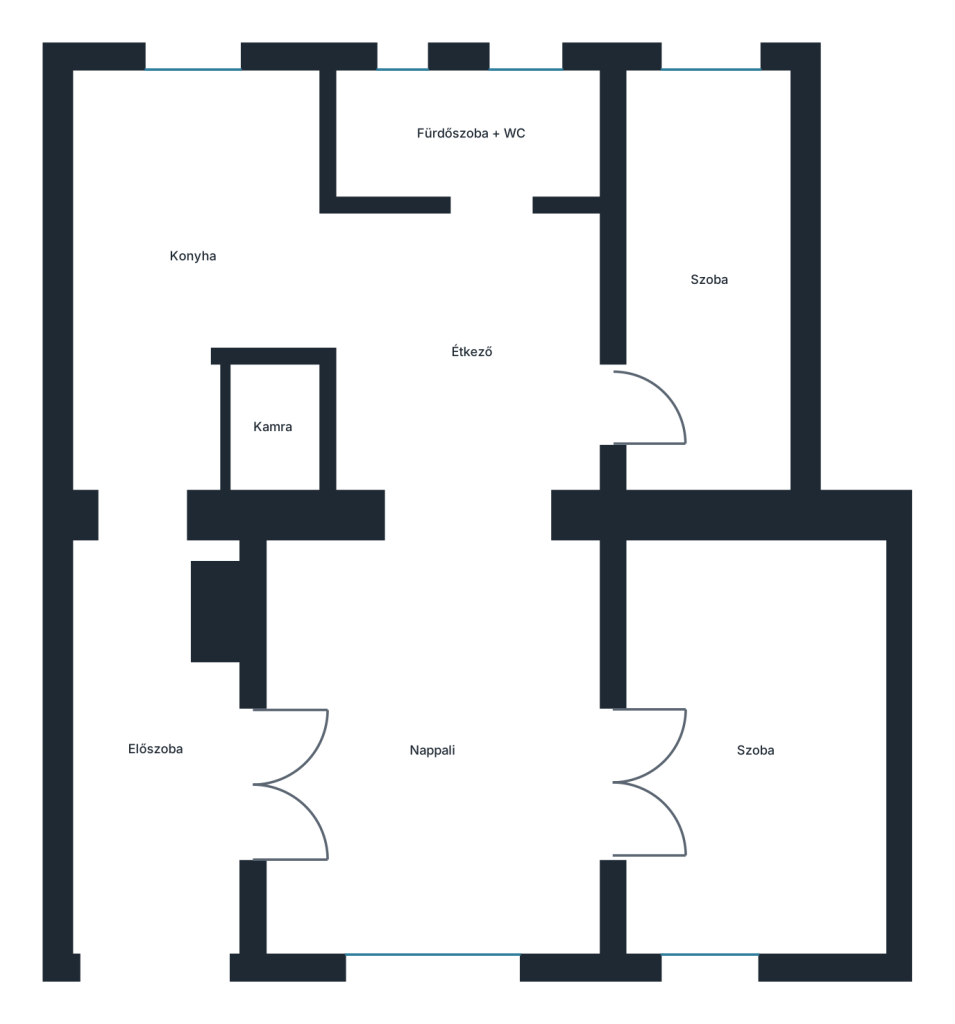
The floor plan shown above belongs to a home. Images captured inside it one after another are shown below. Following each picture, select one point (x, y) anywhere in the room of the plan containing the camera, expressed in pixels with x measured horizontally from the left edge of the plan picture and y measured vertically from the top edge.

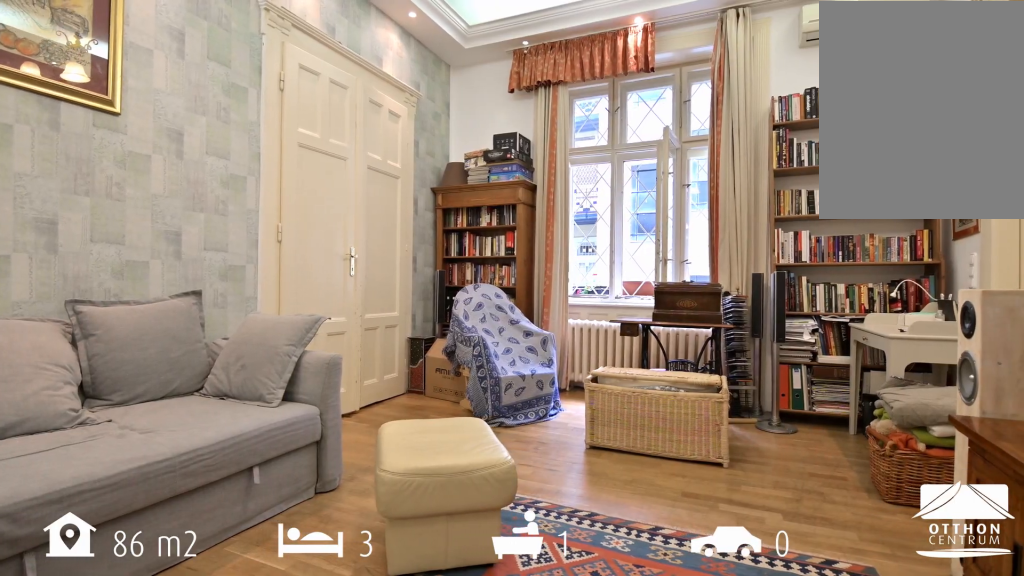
(442, 747)
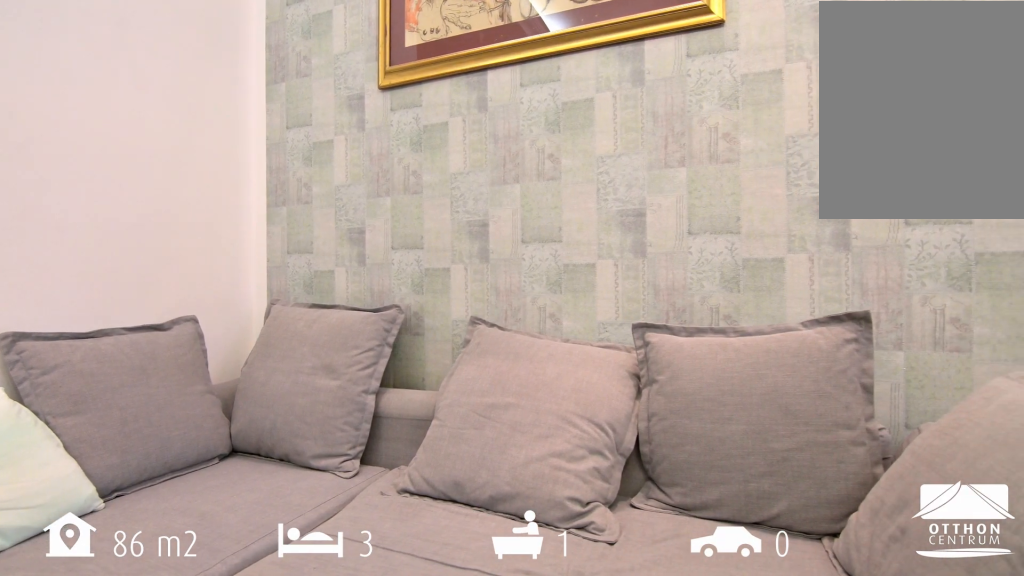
(442, 747)
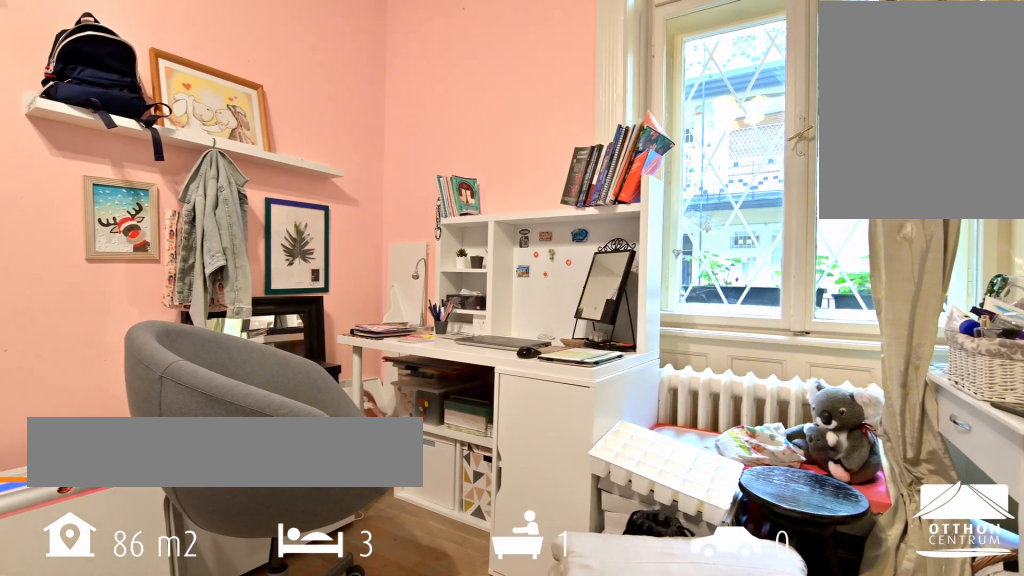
(734, 747)
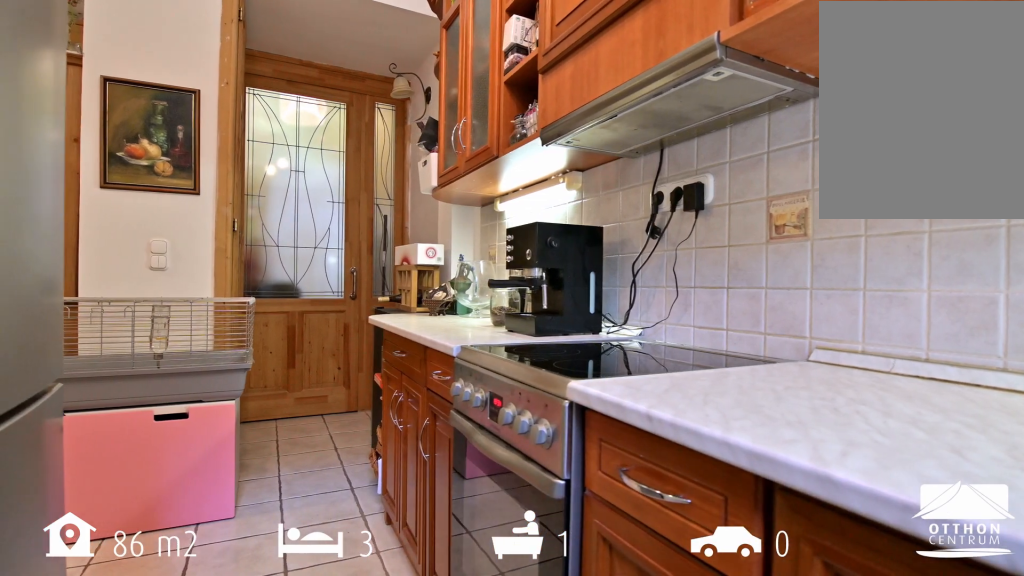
(198, 266)
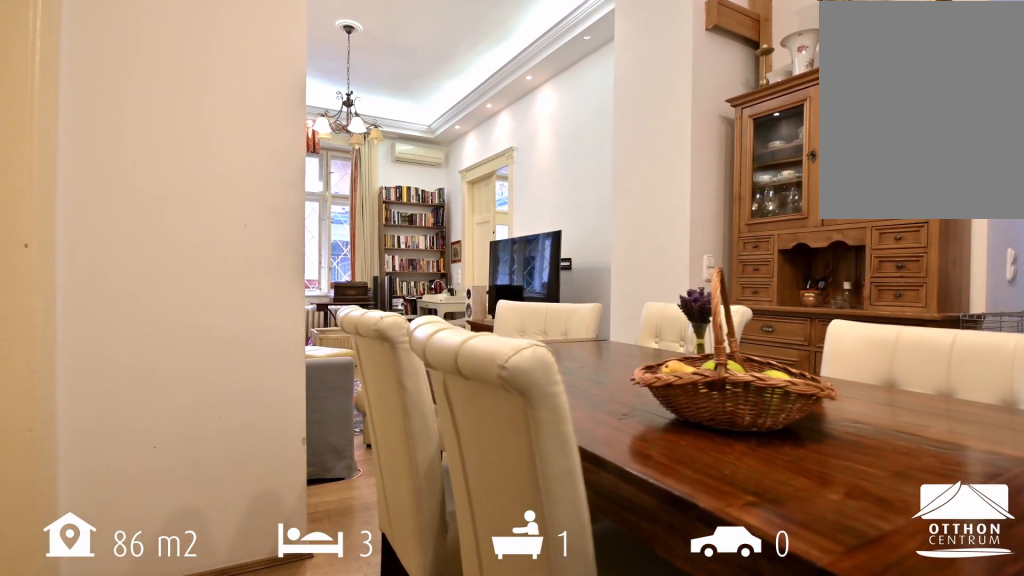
(474, 345)
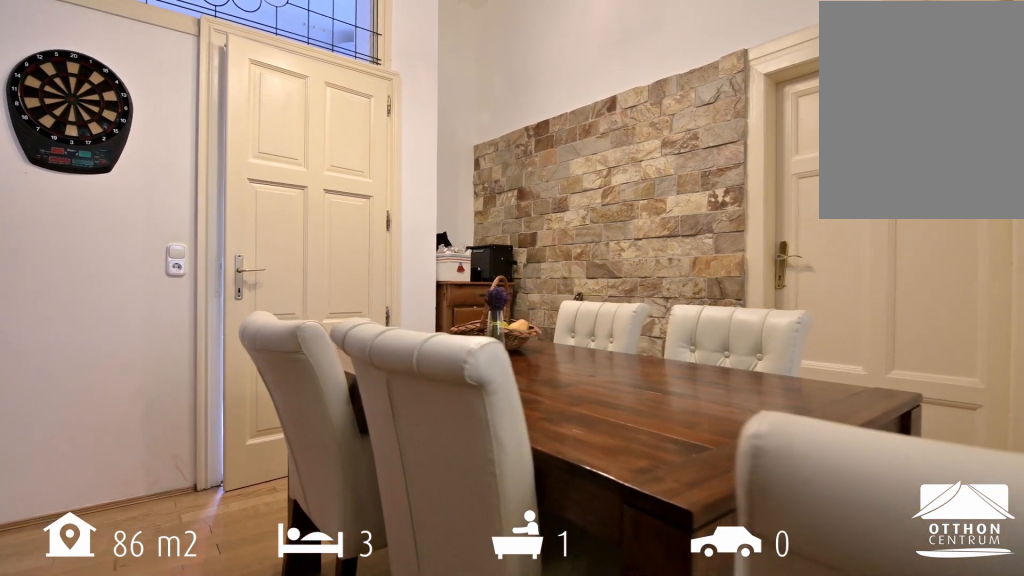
(474, 345)
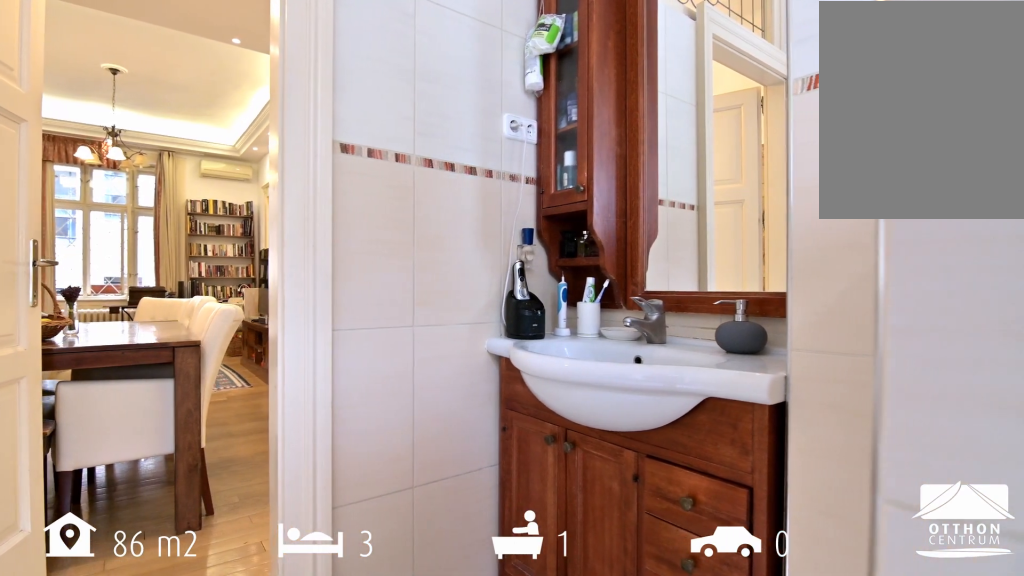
(474, 140)
